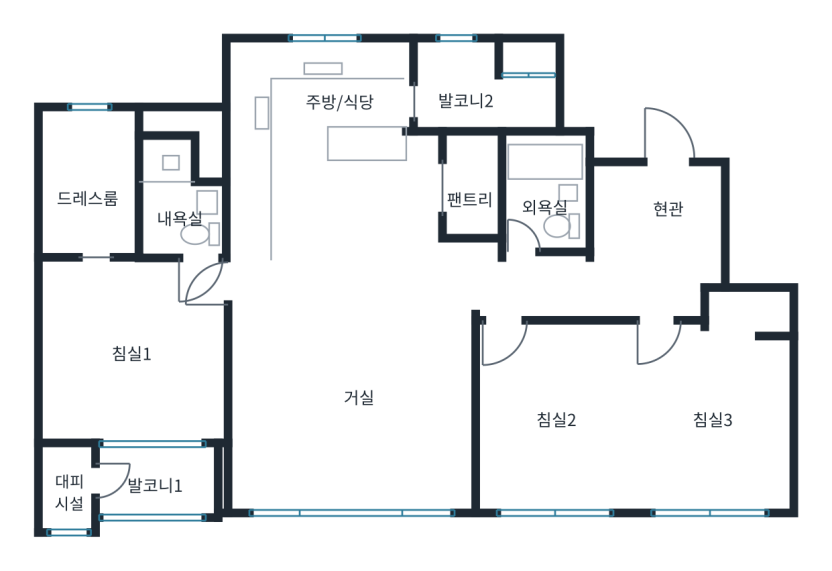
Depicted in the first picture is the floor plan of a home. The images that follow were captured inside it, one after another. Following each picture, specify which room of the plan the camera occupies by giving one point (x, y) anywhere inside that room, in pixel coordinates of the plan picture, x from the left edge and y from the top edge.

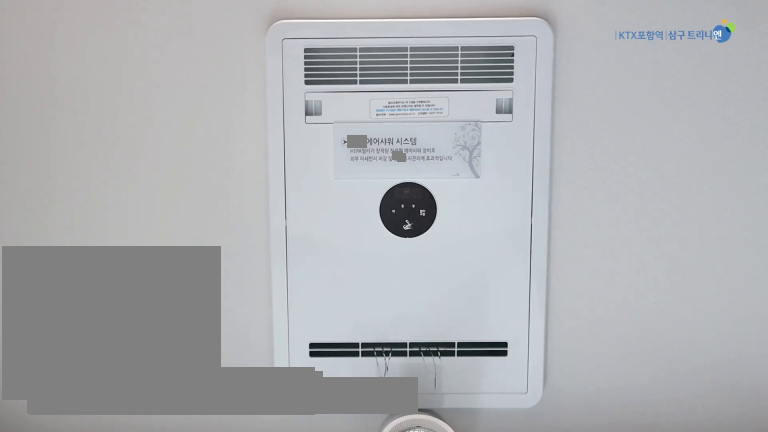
(657, 216)
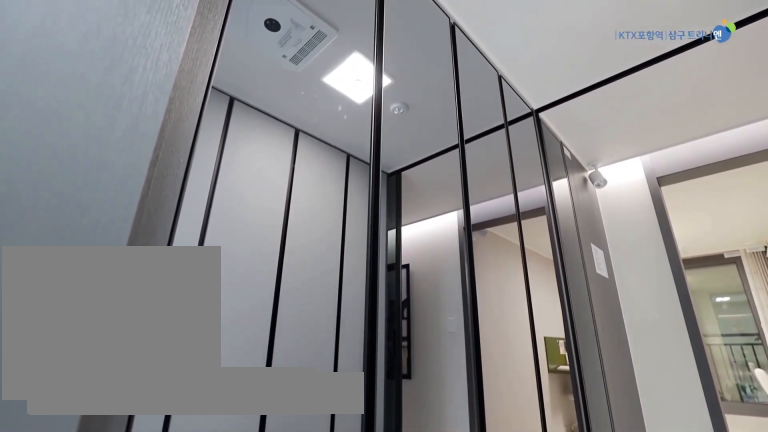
(654, 215)
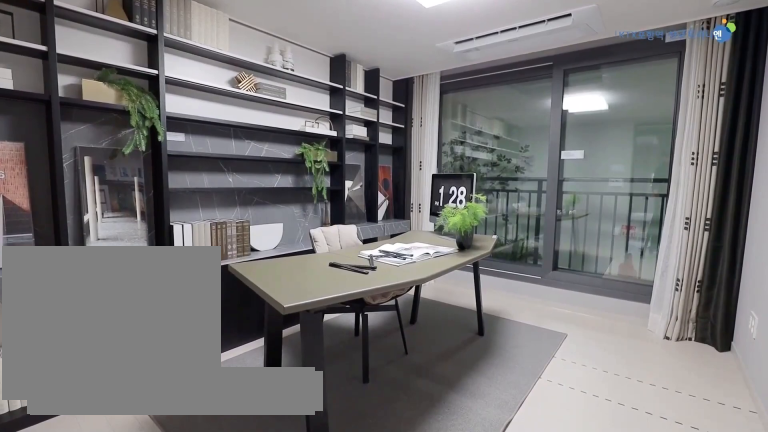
(558, 414)
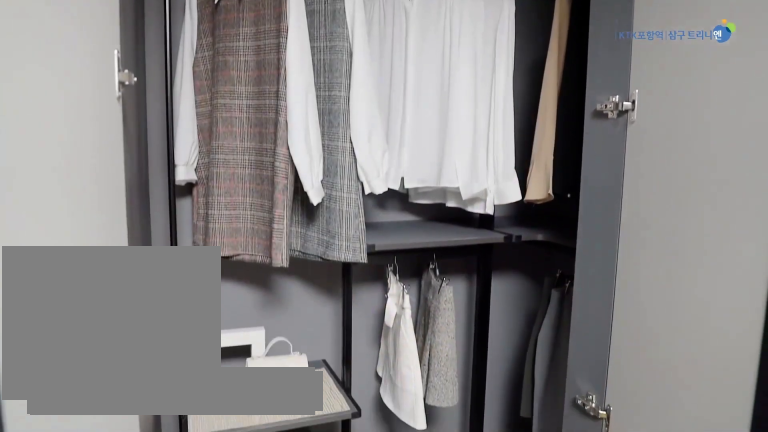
(714, 406)
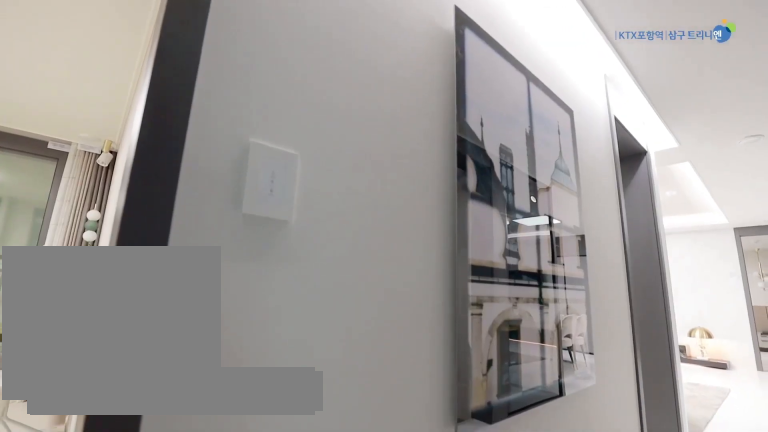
(582, 286)
